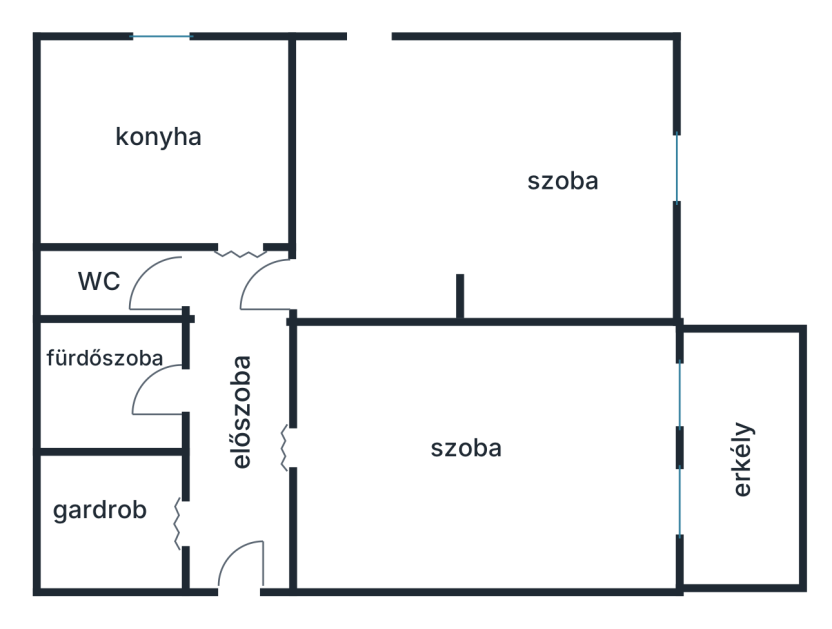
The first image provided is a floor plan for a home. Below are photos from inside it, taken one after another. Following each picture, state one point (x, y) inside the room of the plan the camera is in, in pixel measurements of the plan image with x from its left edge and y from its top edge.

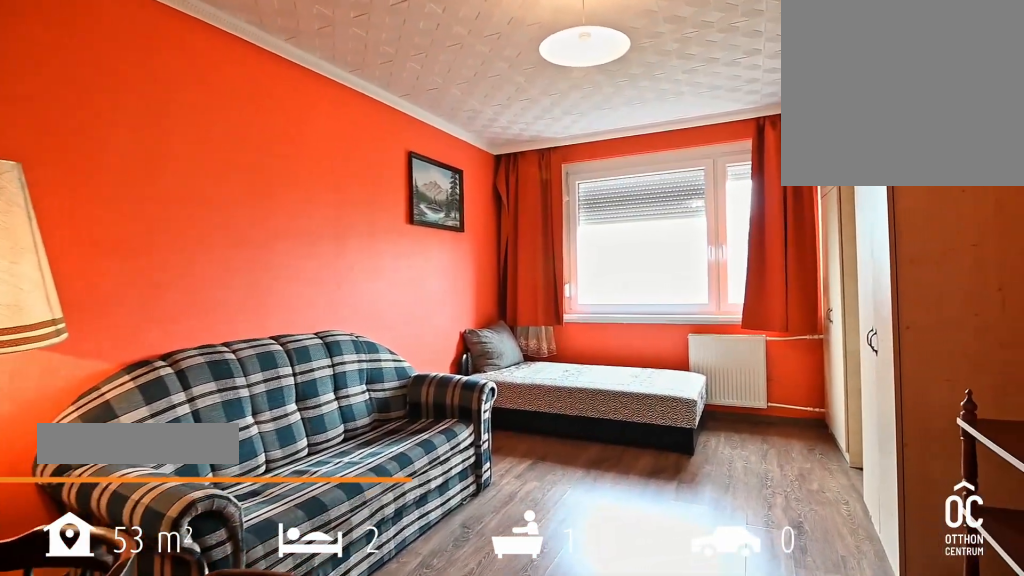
(476, 186)
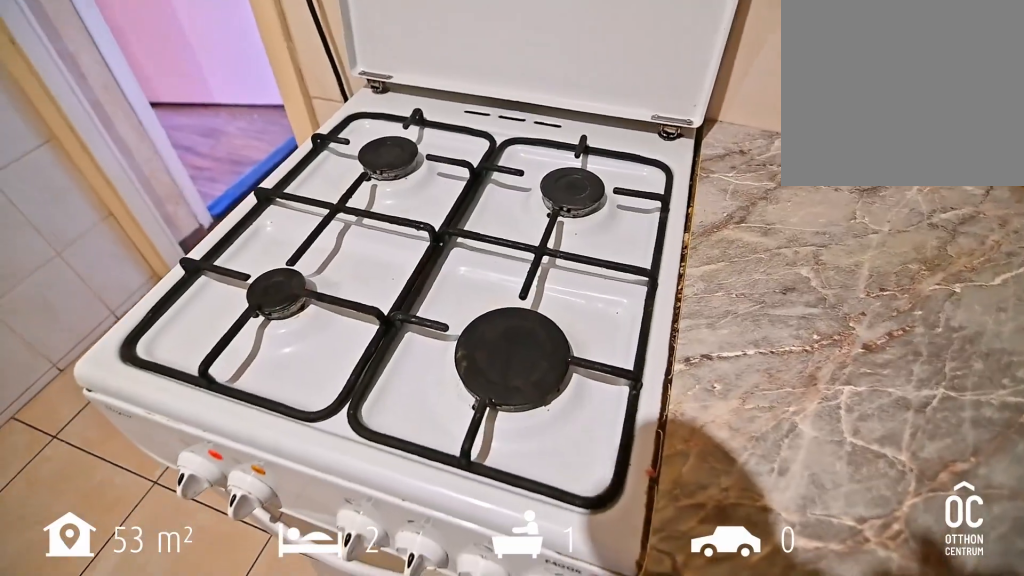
(167, 143)
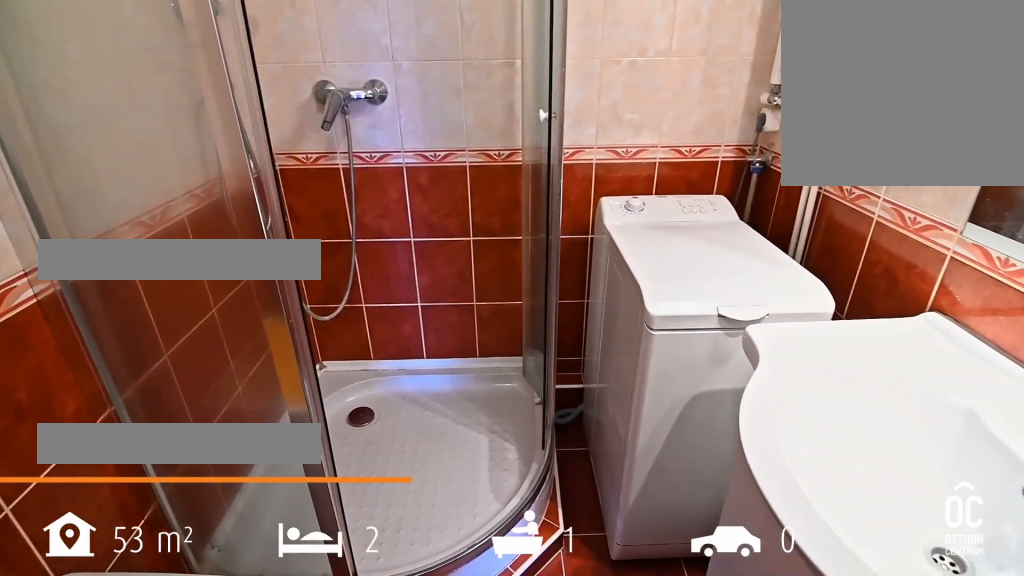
(116, 396)
